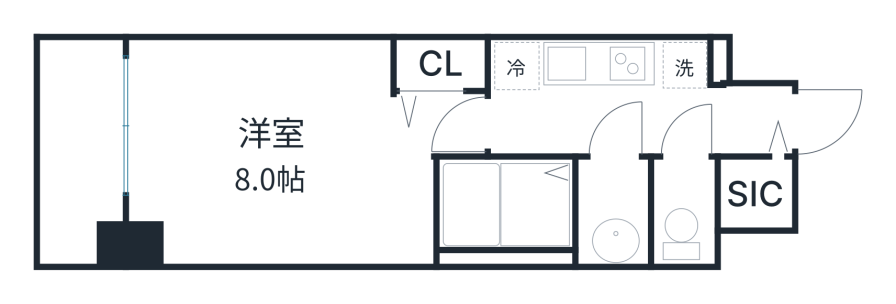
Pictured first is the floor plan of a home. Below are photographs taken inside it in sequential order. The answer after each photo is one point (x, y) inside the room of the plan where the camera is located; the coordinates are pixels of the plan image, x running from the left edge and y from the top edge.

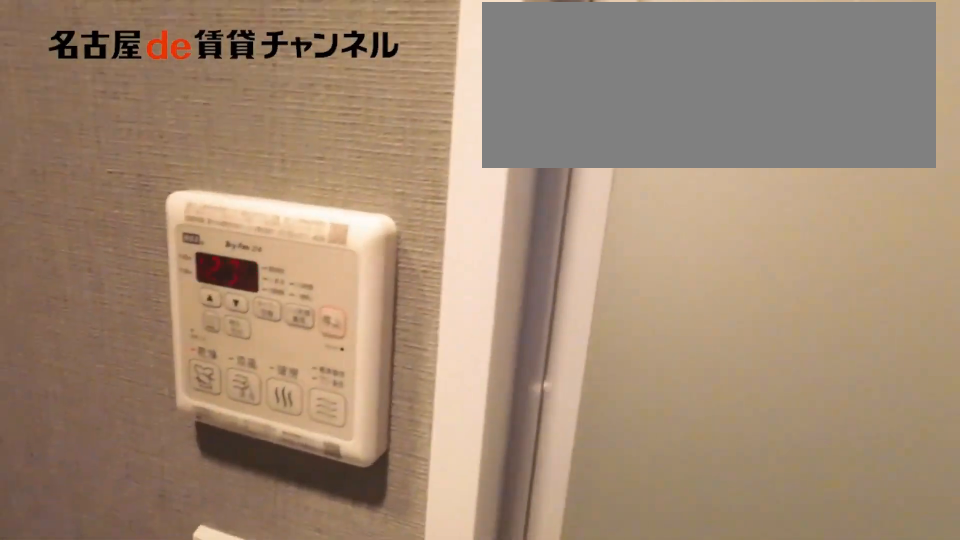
(612, 209)
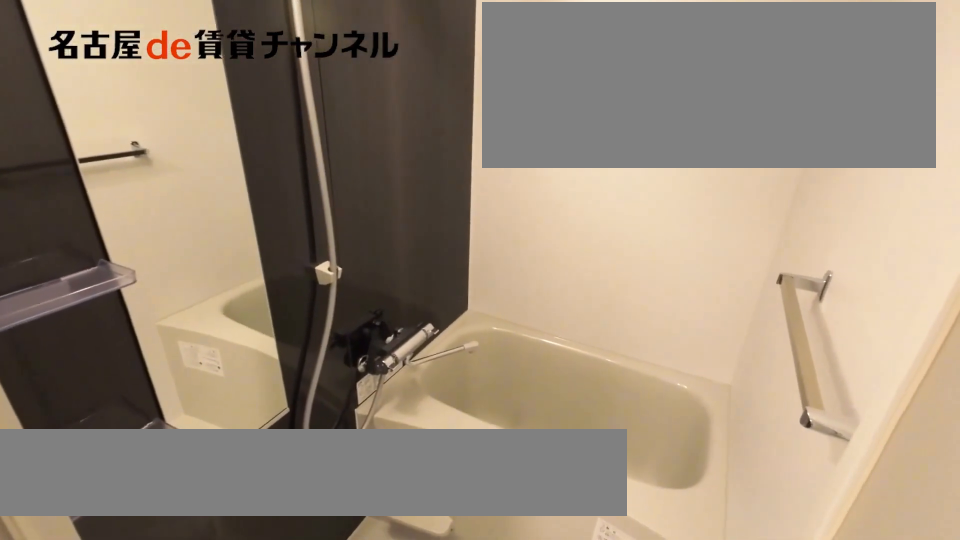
(508, 204)
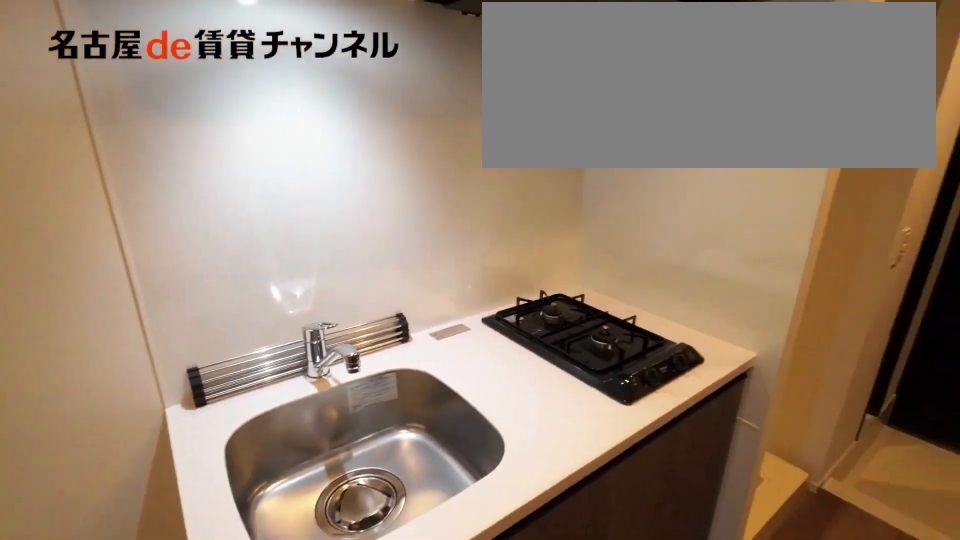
(604, 123)
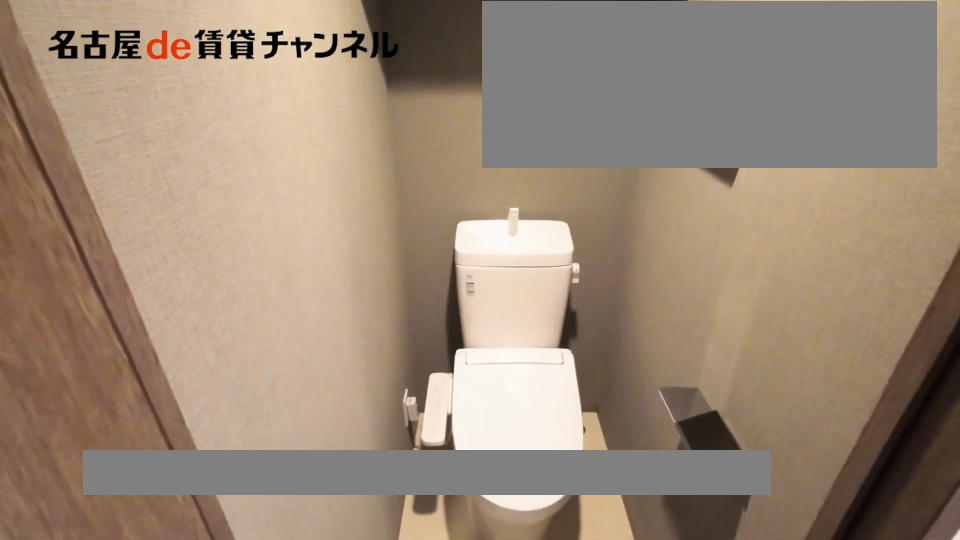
(682, 211)
